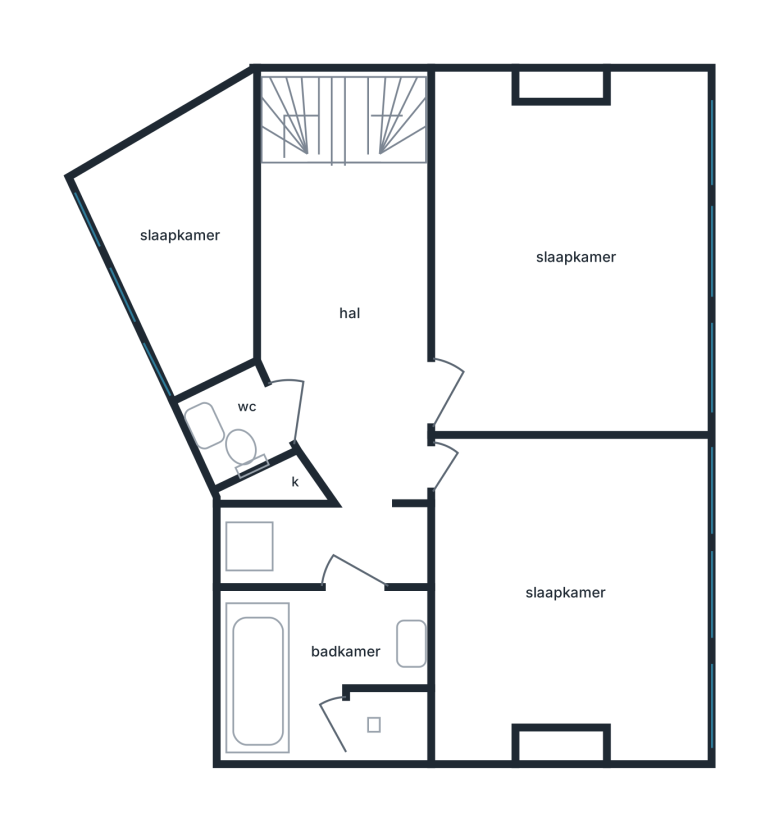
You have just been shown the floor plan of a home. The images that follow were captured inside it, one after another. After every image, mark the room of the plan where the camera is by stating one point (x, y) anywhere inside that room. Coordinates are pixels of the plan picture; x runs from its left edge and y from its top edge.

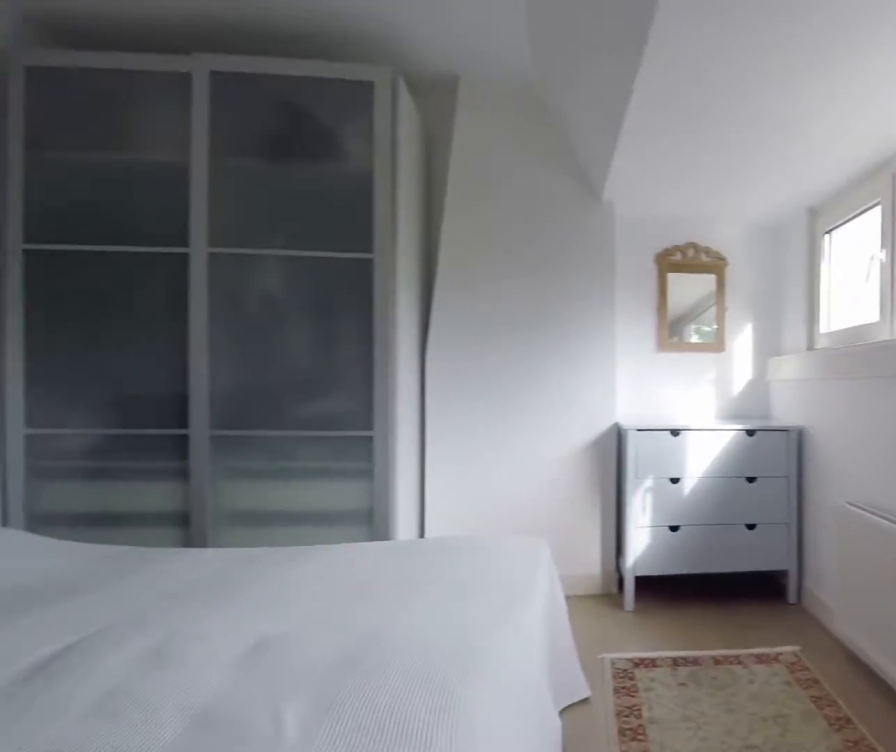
(569, 257)
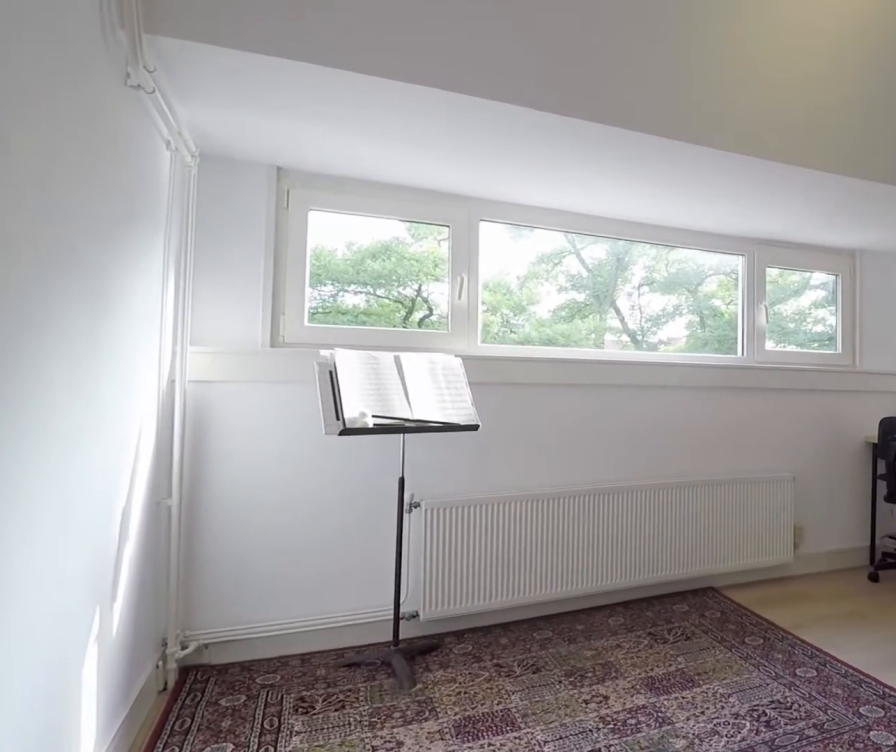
(569, 592)
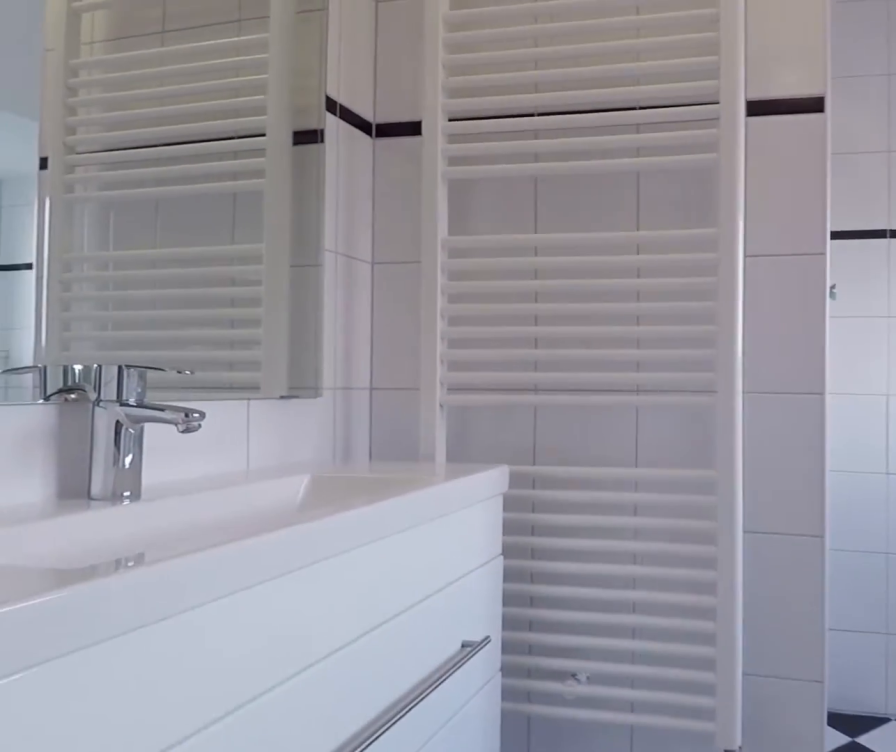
(329, 660)
